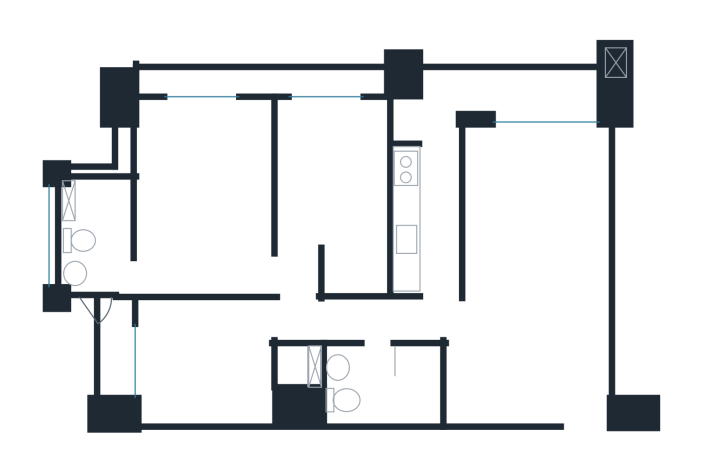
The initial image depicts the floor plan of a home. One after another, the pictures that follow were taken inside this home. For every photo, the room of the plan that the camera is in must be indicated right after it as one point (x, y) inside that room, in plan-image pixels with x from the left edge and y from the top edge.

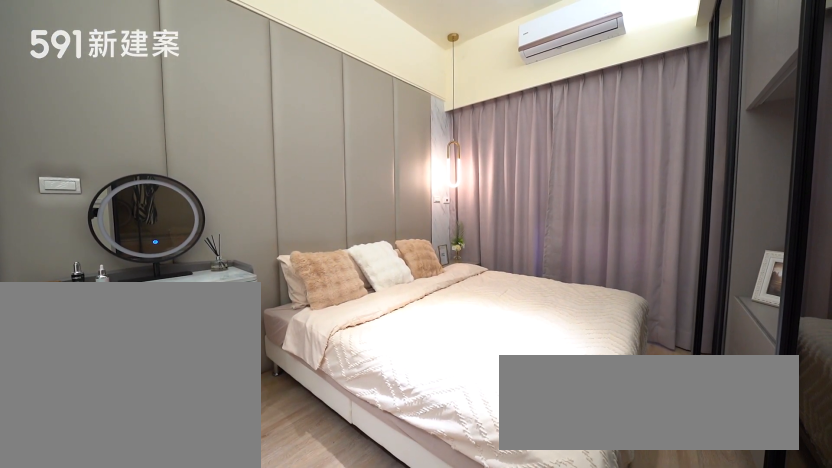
(201, 194)
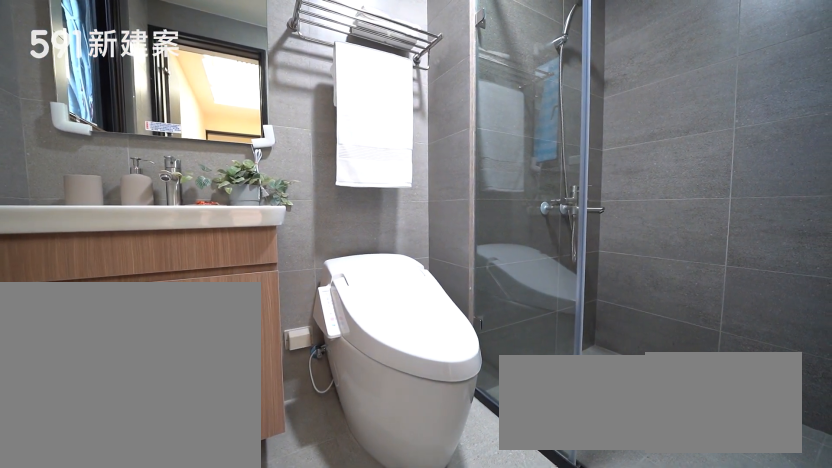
(95, 234)
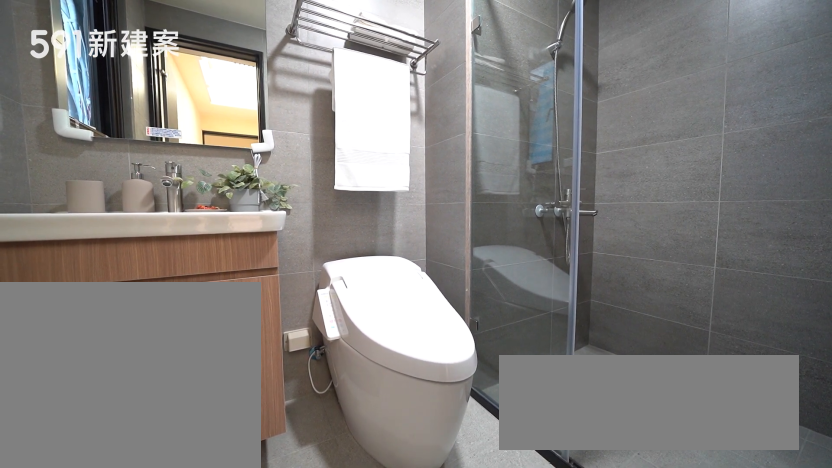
(95, 234)
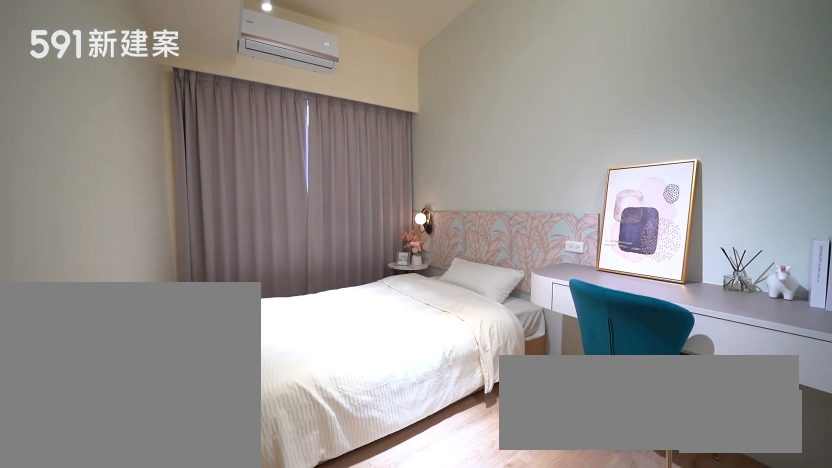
(333, 196)
